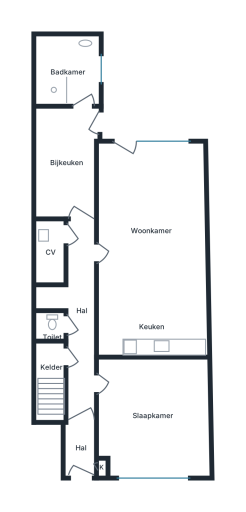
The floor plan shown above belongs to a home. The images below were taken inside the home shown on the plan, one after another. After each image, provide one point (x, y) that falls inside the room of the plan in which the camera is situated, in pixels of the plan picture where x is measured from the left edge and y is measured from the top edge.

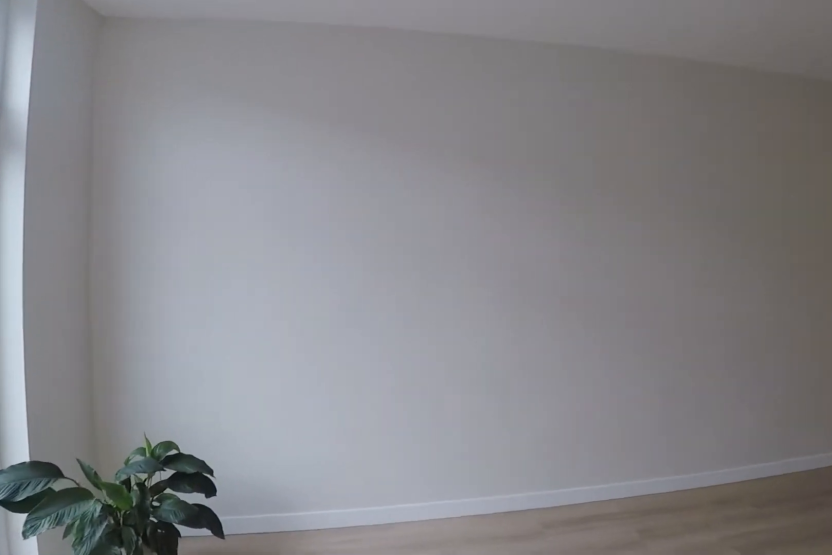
(150, 250)
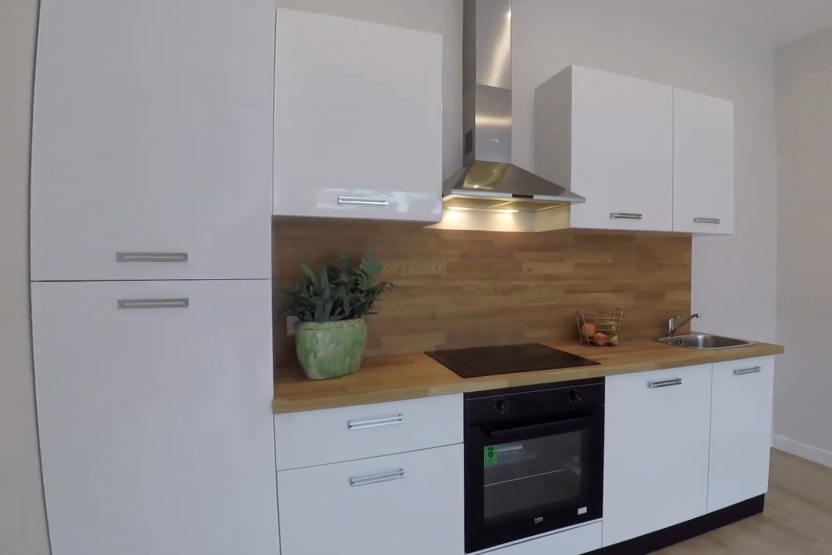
(150, 250)
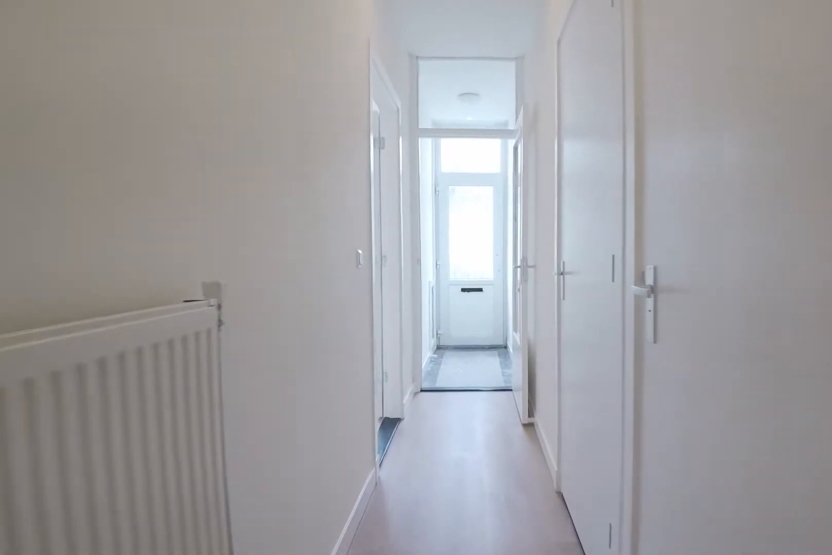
(78, 317)
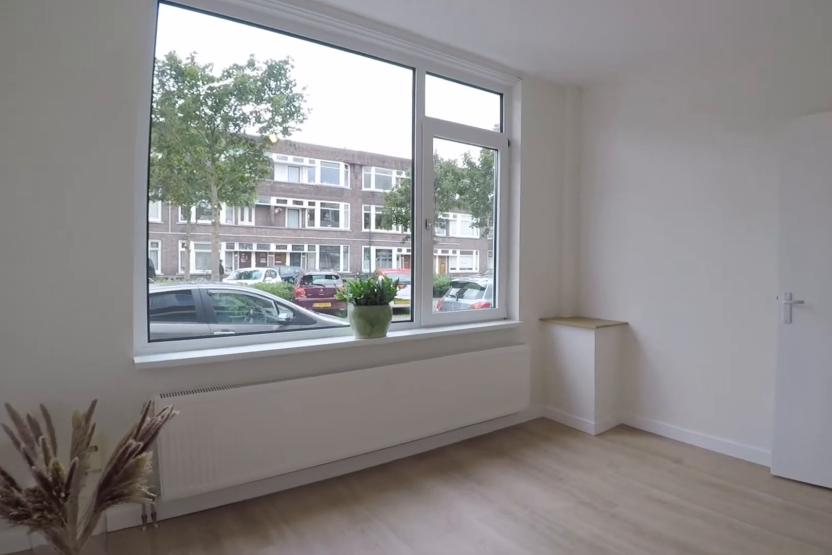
(153, 416)
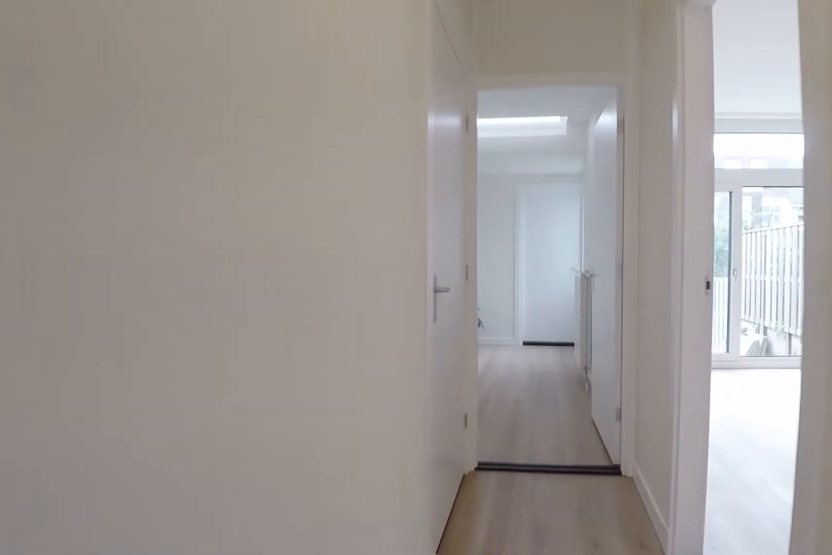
(78, 317)
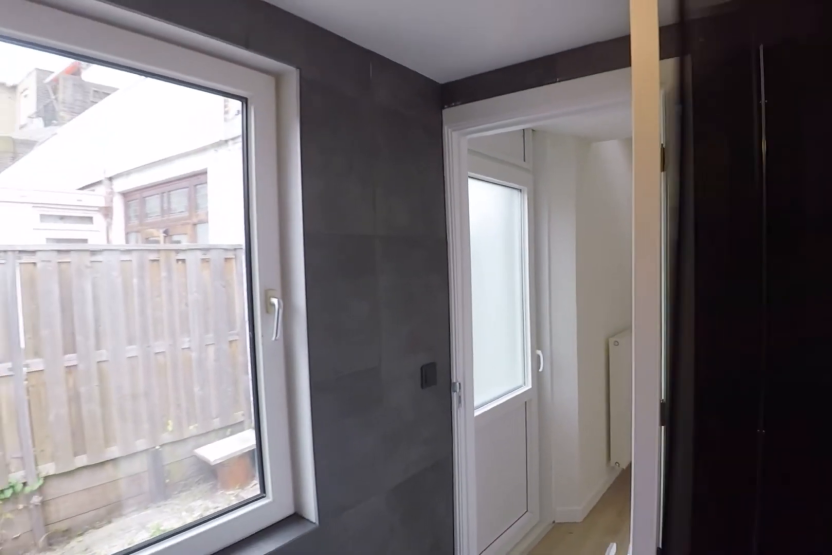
(68, 72)
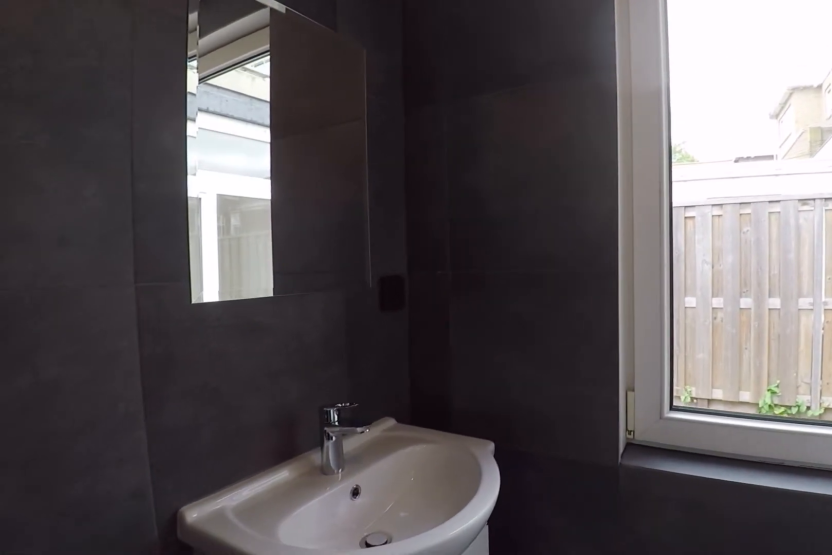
(68, 72)
